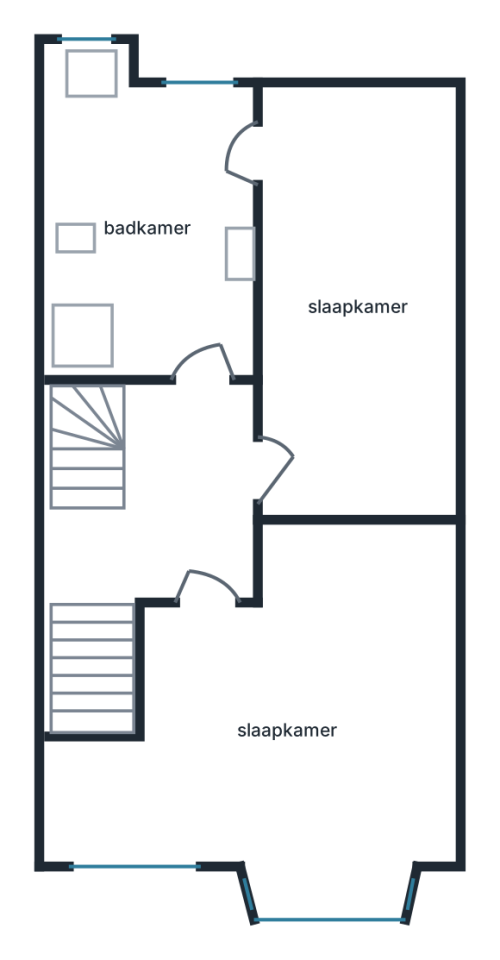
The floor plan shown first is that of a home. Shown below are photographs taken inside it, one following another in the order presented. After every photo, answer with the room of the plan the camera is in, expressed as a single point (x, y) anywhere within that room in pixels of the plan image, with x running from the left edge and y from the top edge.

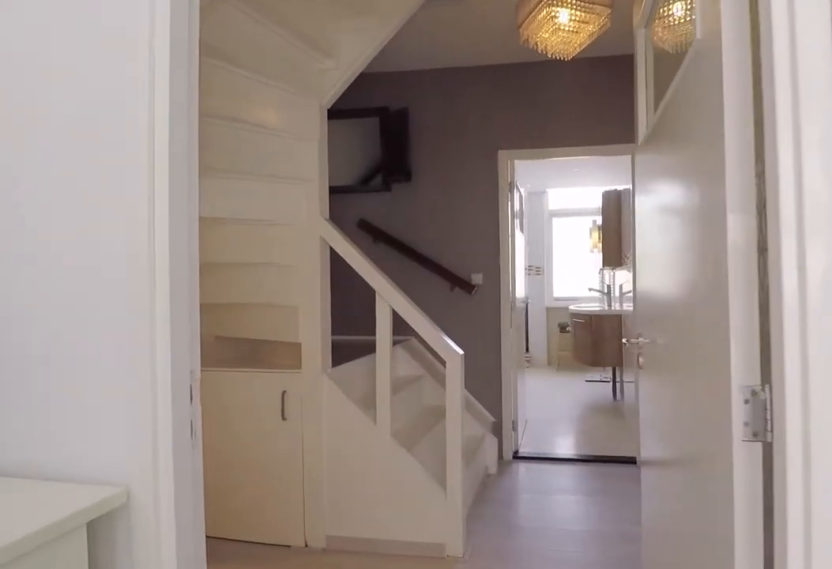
(289, 725)
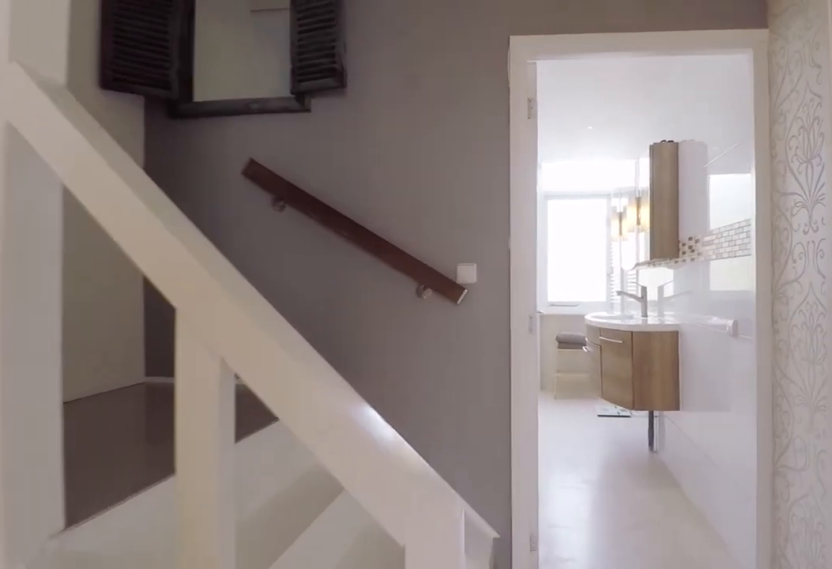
(169, 506)
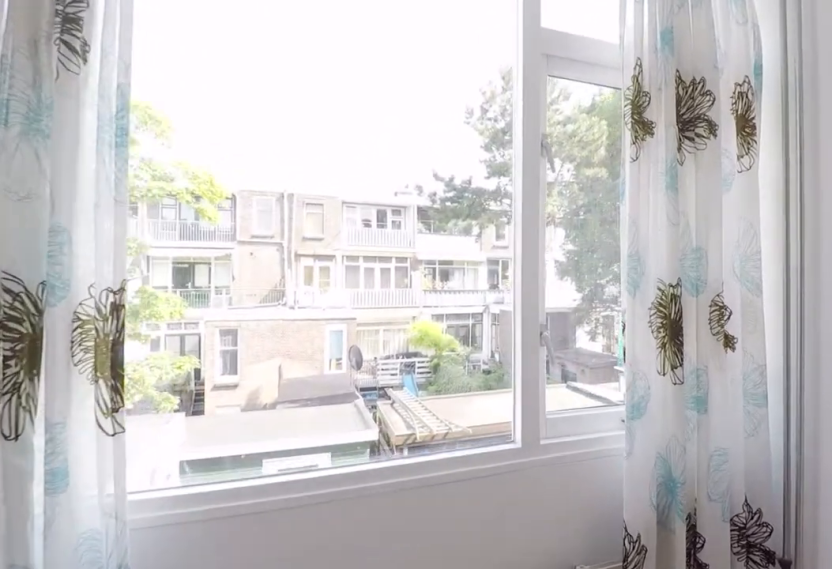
(356, 303)
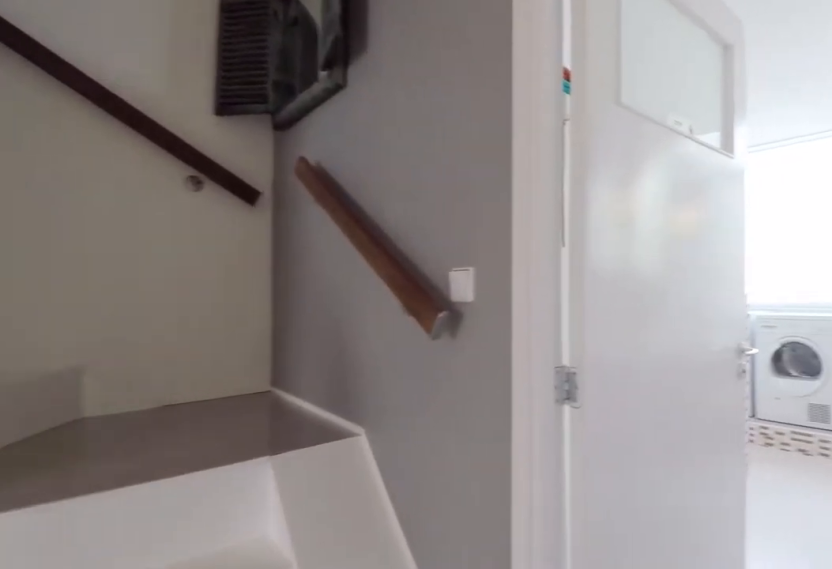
(169, 507)
